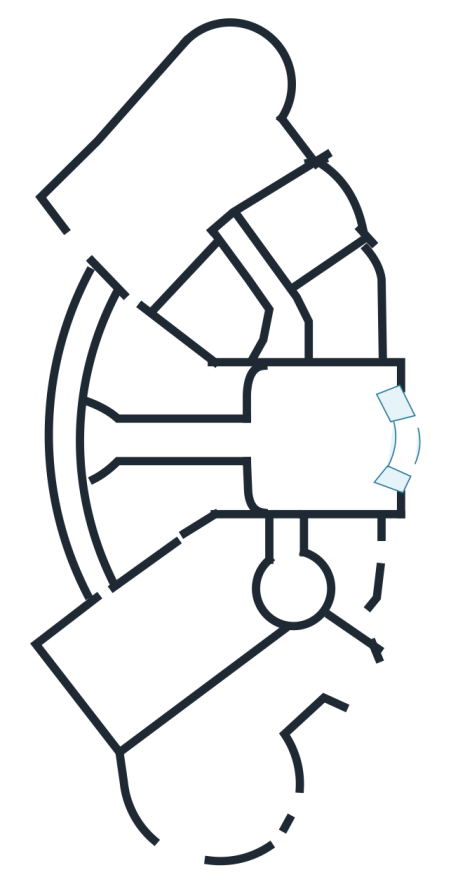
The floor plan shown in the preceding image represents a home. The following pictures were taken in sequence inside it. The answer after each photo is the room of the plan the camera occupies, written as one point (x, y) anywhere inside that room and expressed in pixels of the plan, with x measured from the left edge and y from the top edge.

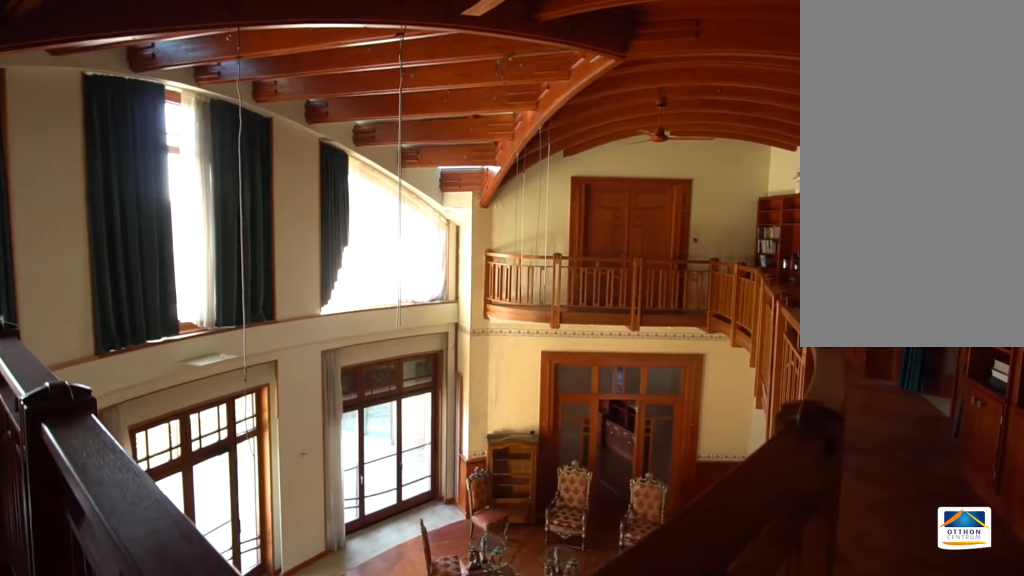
(203, 444)
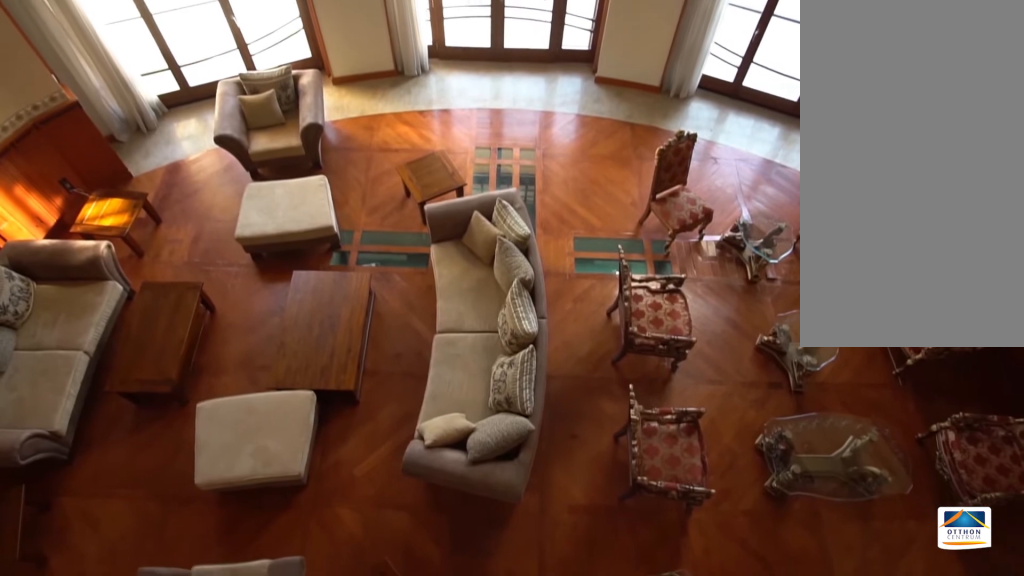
(203, 444)
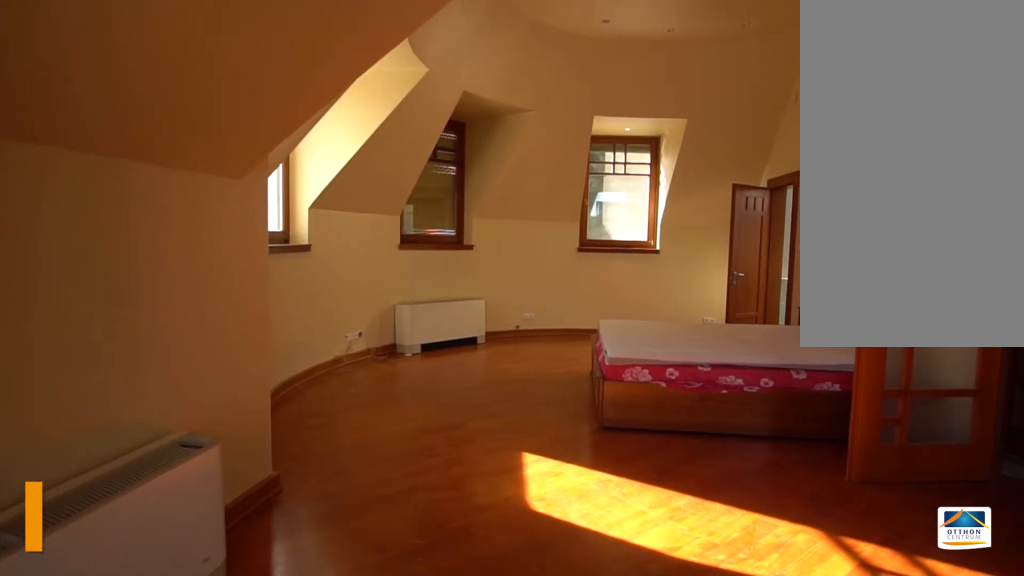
(228, 92)
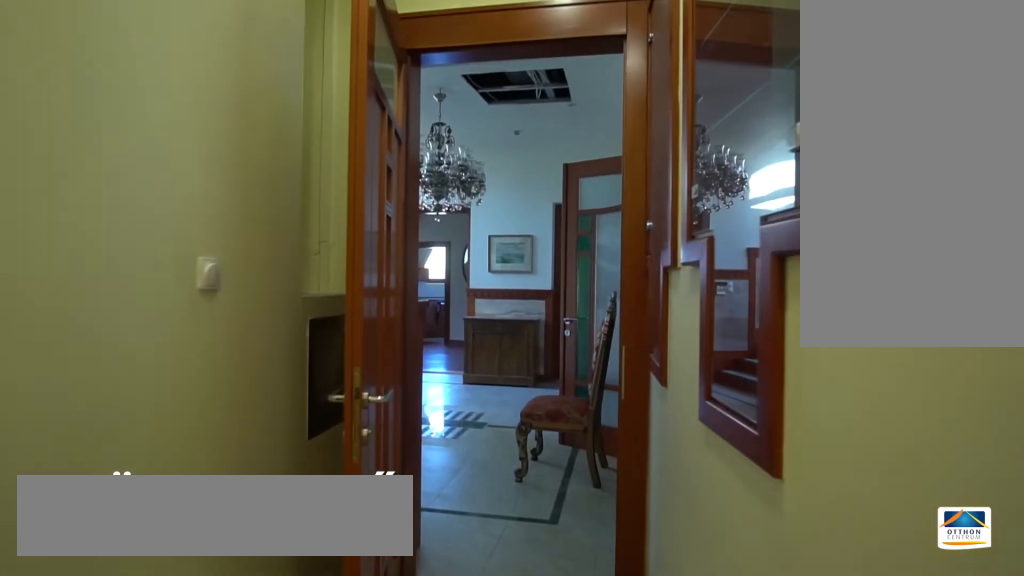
(285, 336)
